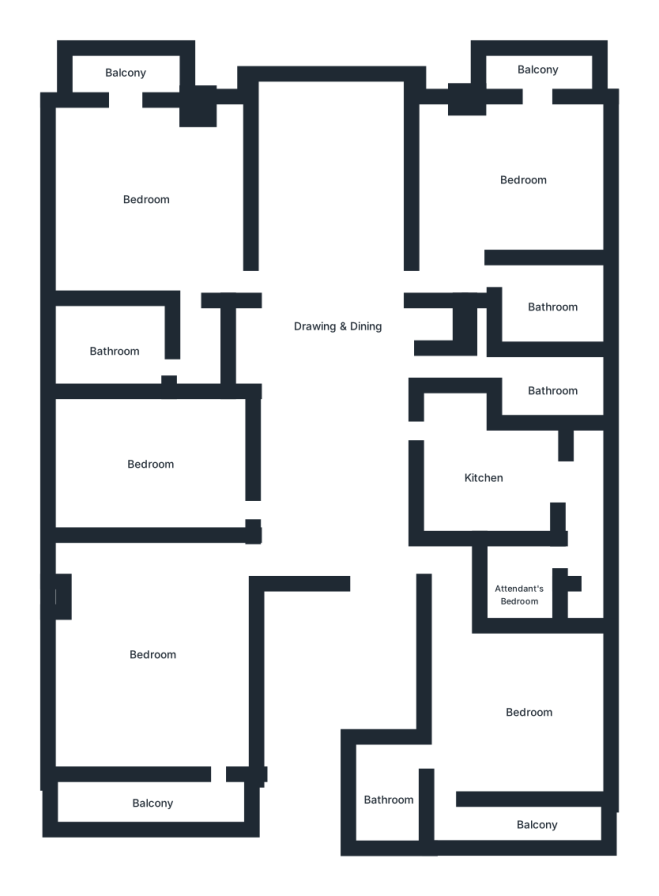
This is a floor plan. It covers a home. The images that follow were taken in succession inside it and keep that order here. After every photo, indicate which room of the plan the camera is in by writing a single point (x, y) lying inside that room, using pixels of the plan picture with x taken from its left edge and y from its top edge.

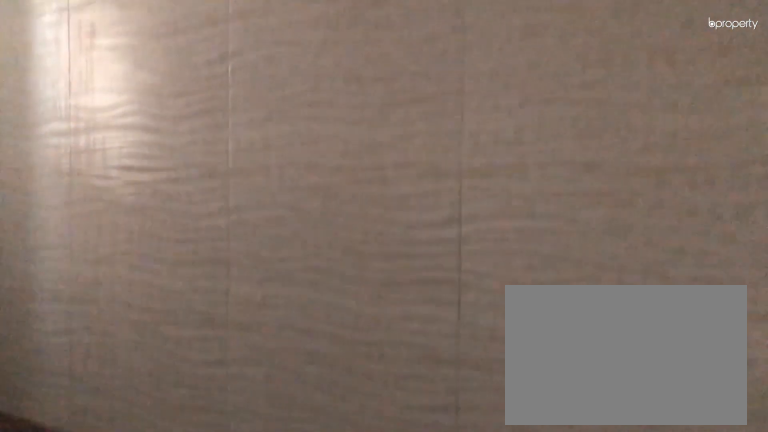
(113, 345)
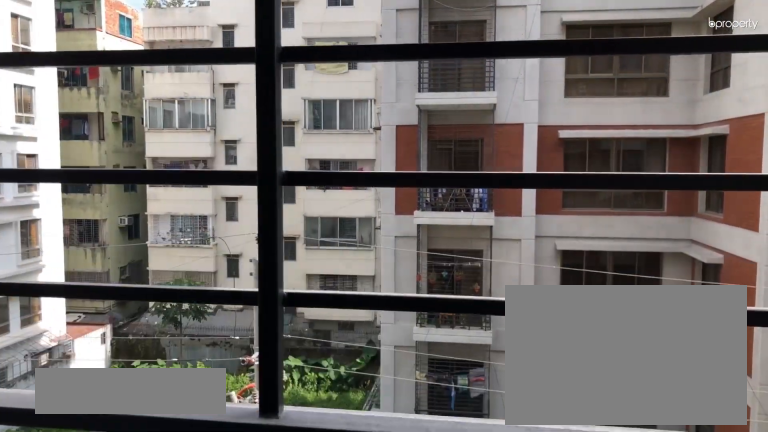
(121, 67)
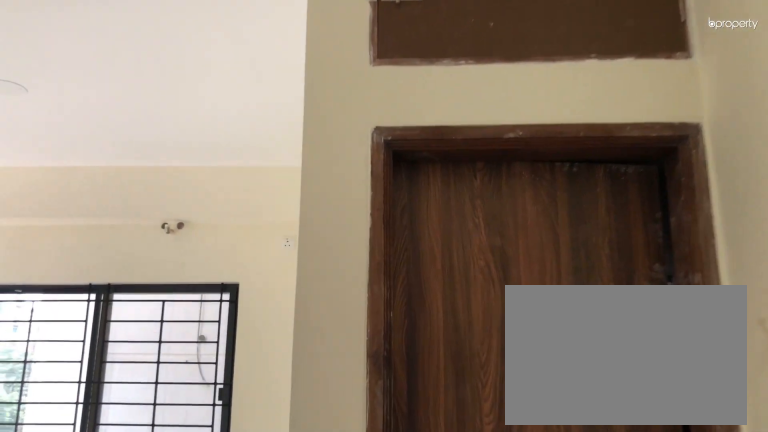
(519, 170)
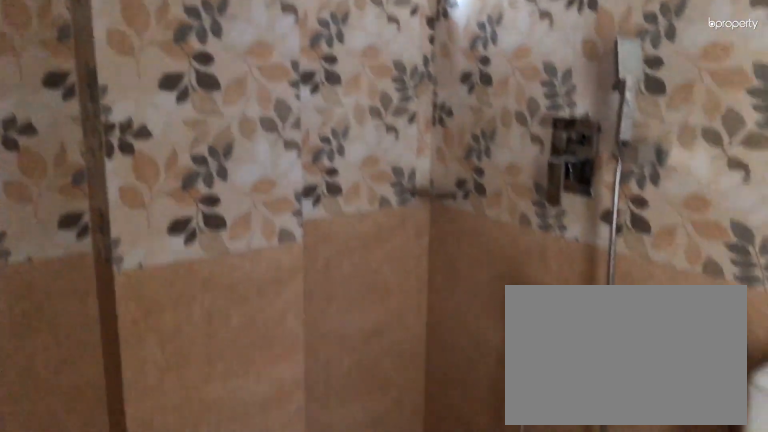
(549, 305)
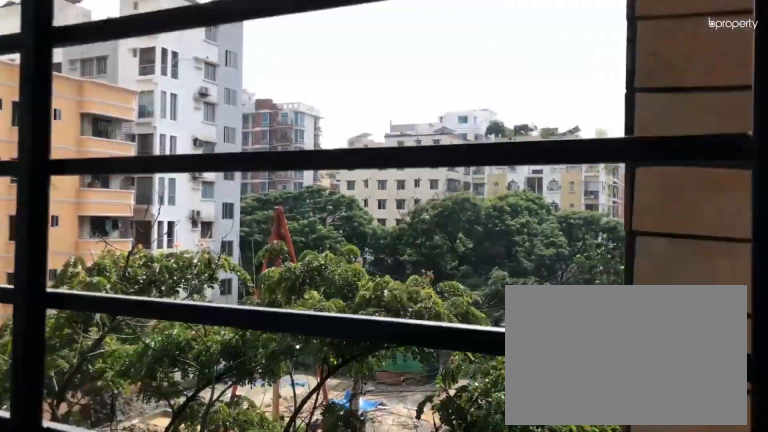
(535, 71)
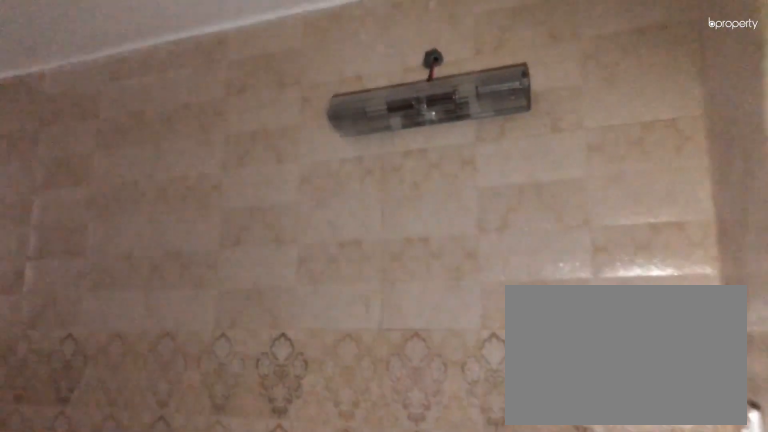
(550, 383)
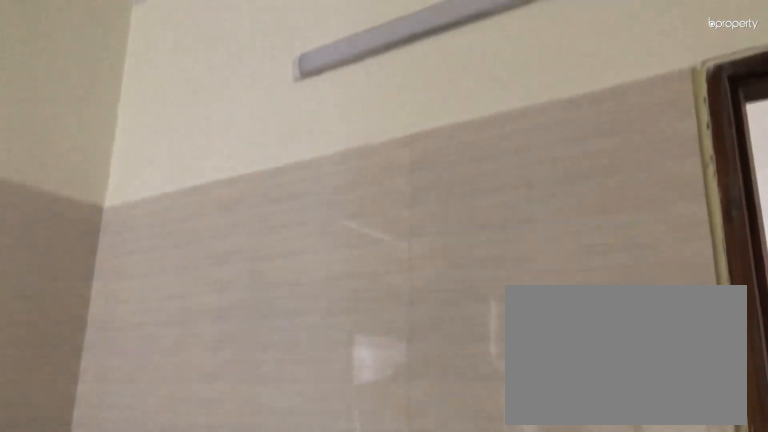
(495, 480)
